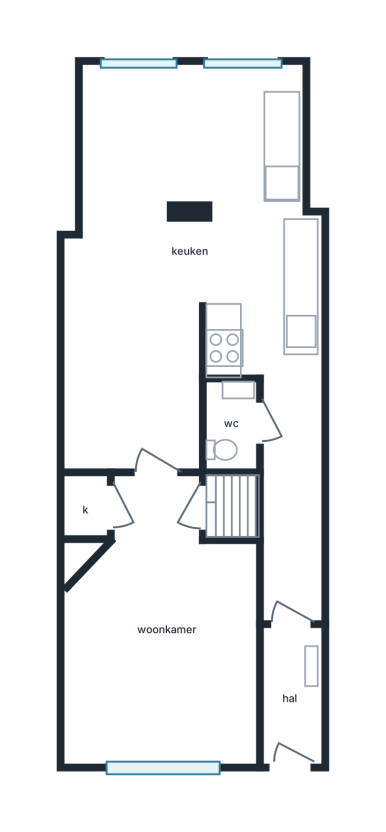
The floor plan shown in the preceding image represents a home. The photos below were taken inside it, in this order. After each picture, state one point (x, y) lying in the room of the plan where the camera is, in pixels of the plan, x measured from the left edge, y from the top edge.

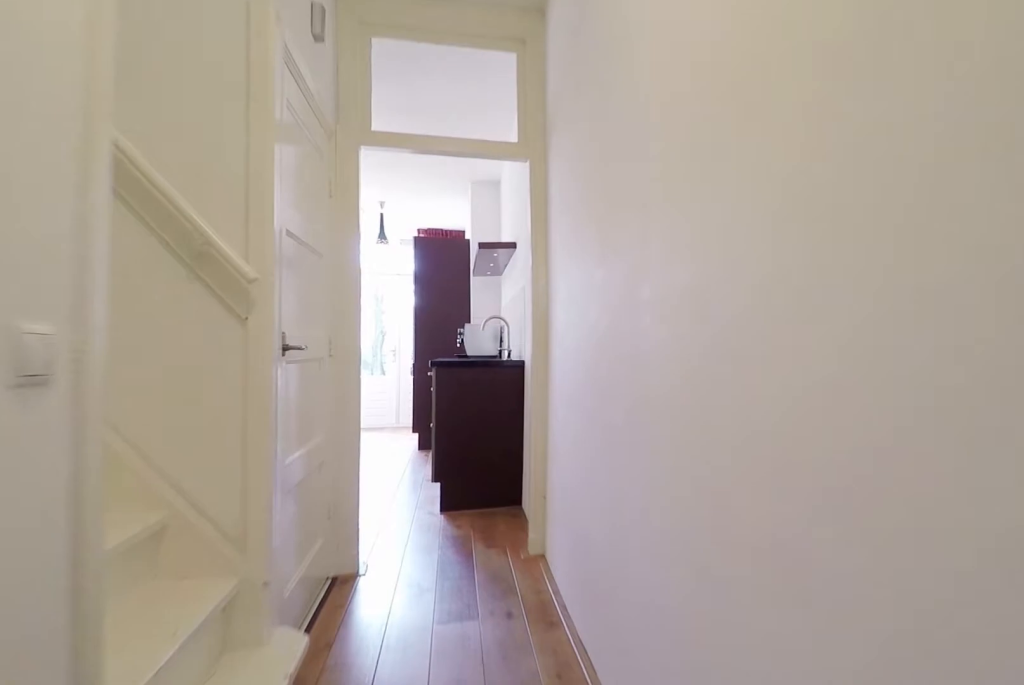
(291, 501)
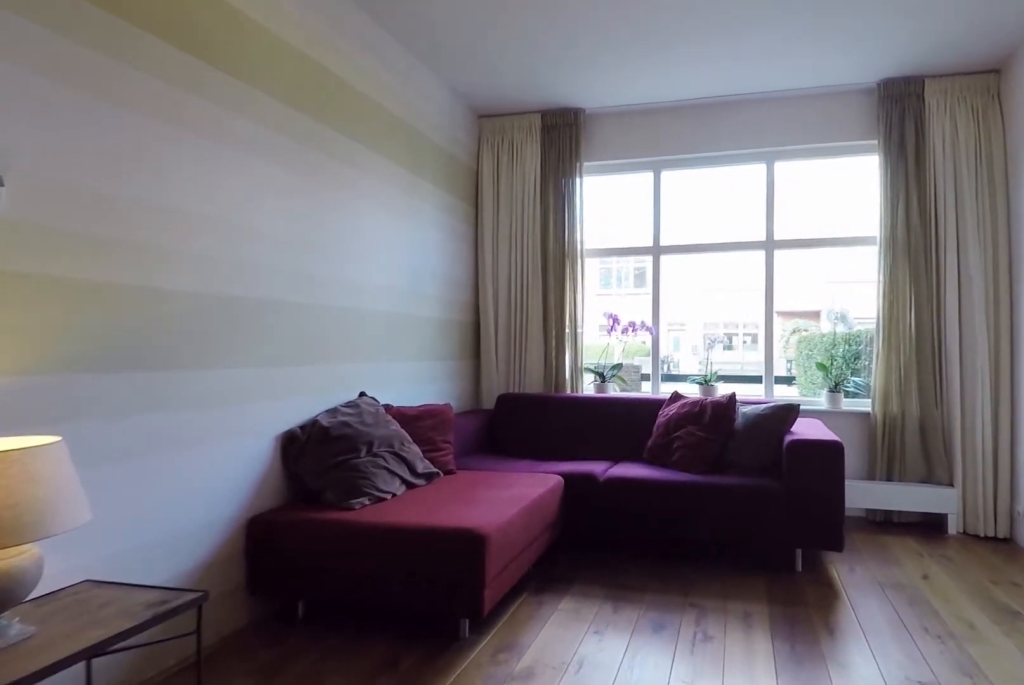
(160, 634)
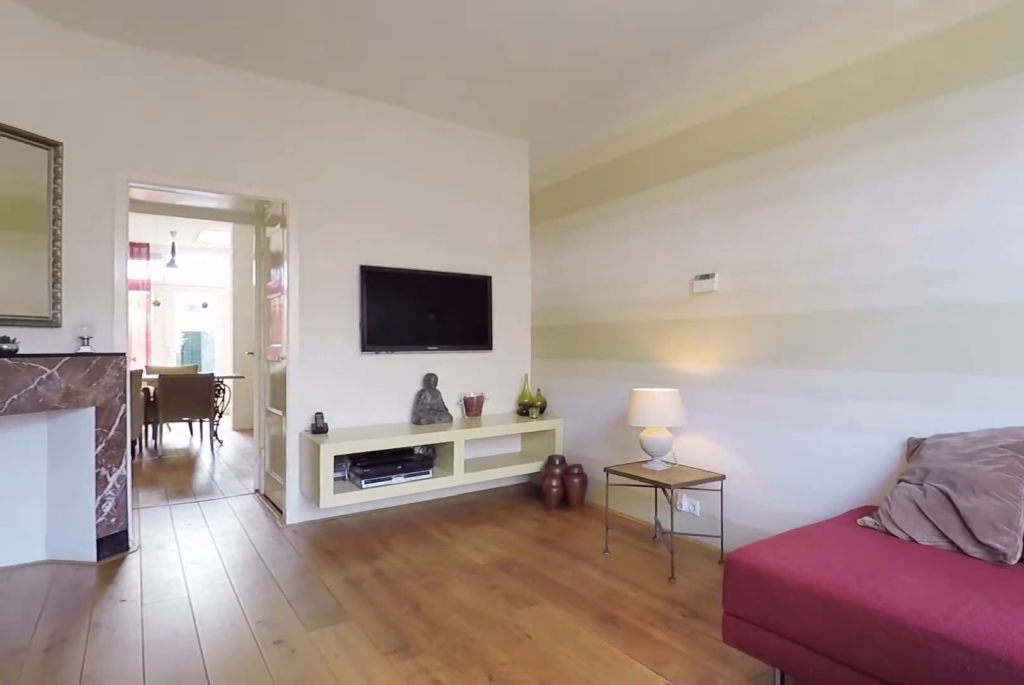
(160, 634)
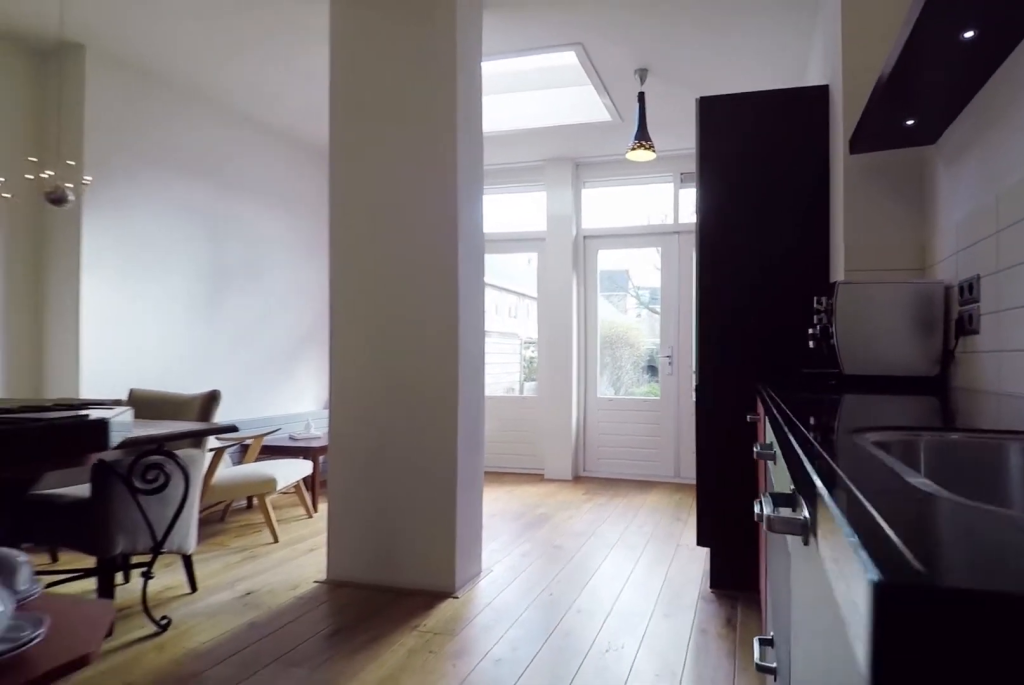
(169, 274)
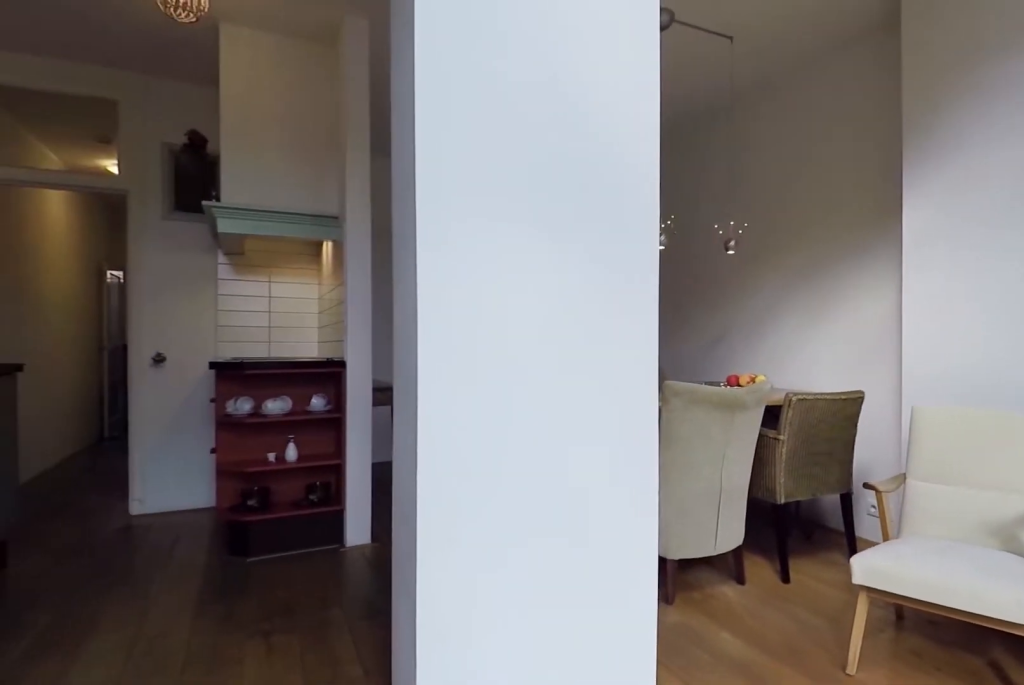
(227, 79)
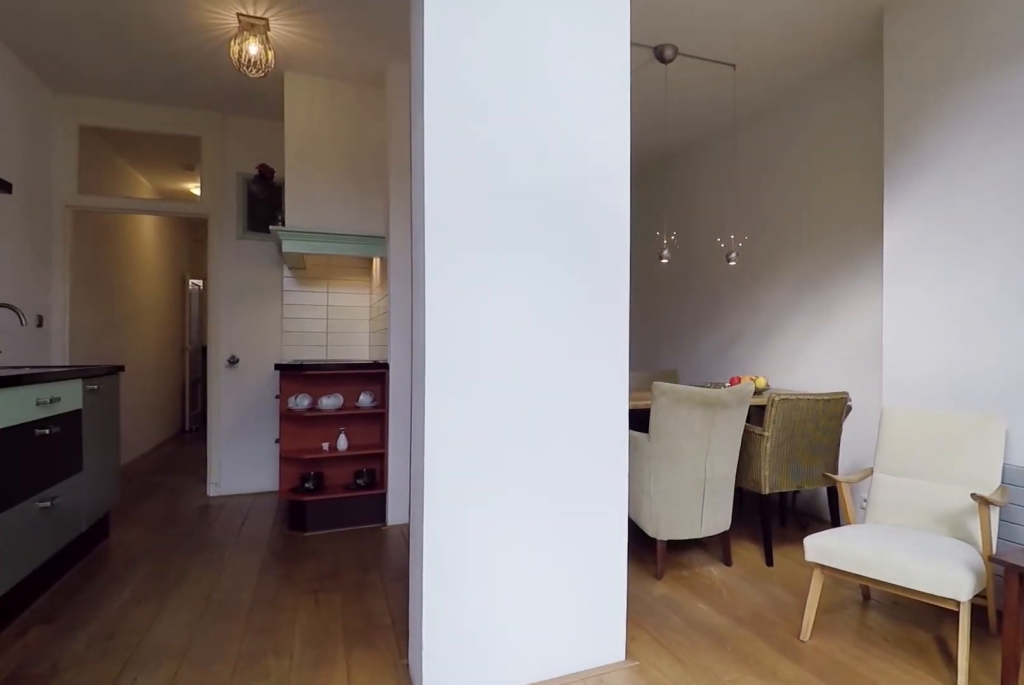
(227, 79)
